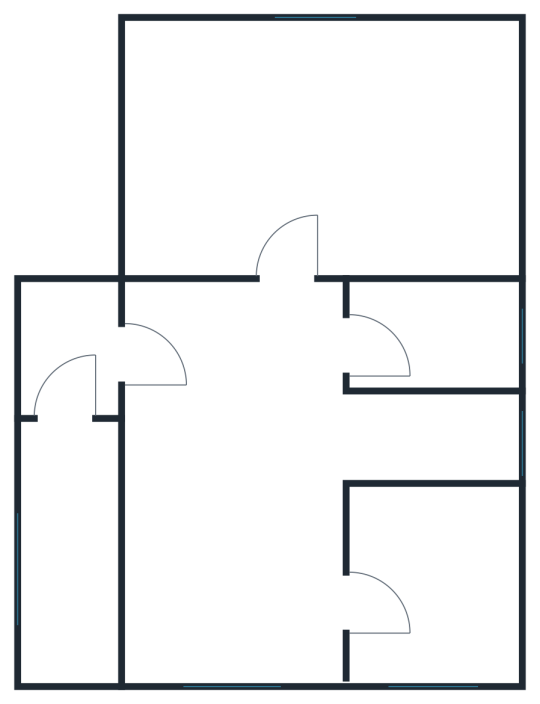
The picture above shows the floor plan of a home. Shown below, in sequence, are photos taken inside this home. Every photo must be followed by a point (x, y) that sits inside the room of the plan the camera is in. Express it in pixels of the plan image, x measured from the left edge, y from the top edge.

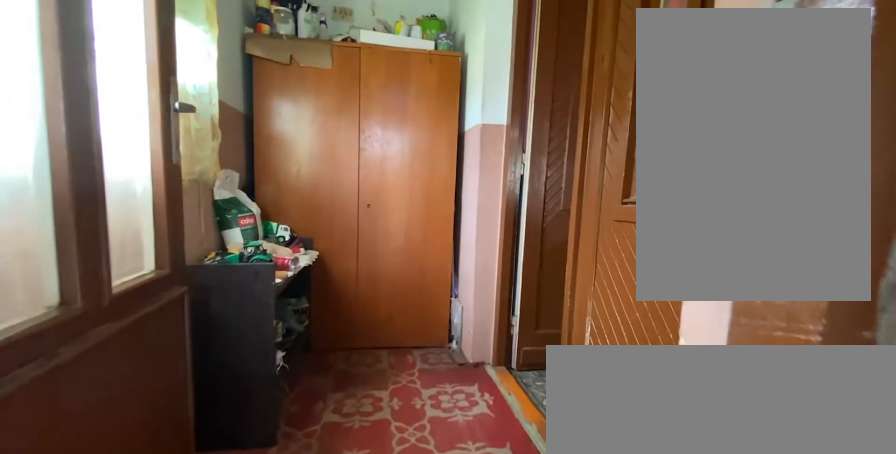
(74, 353)
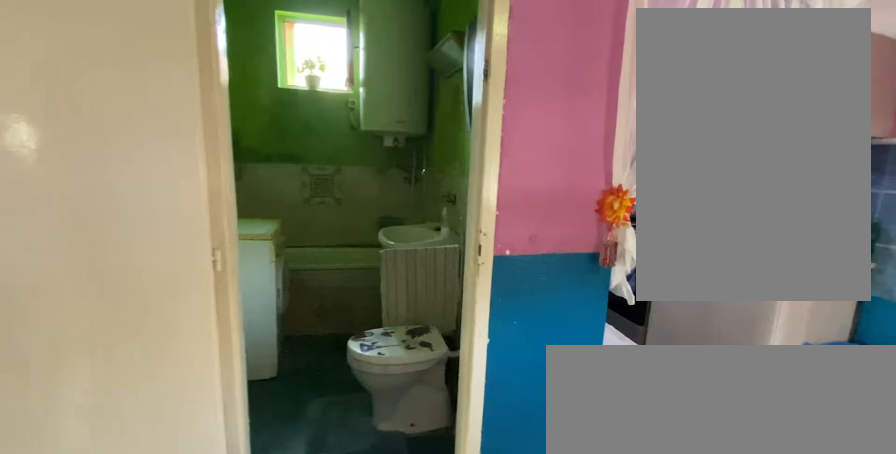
(240, 503)
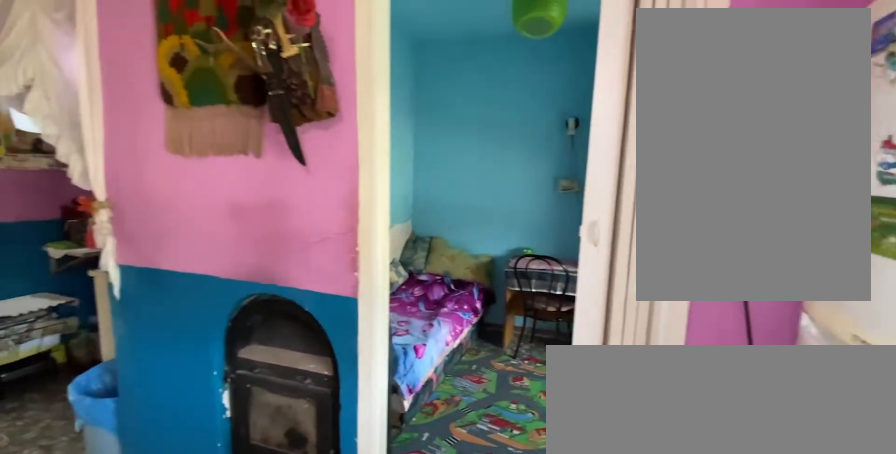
(240, 503)
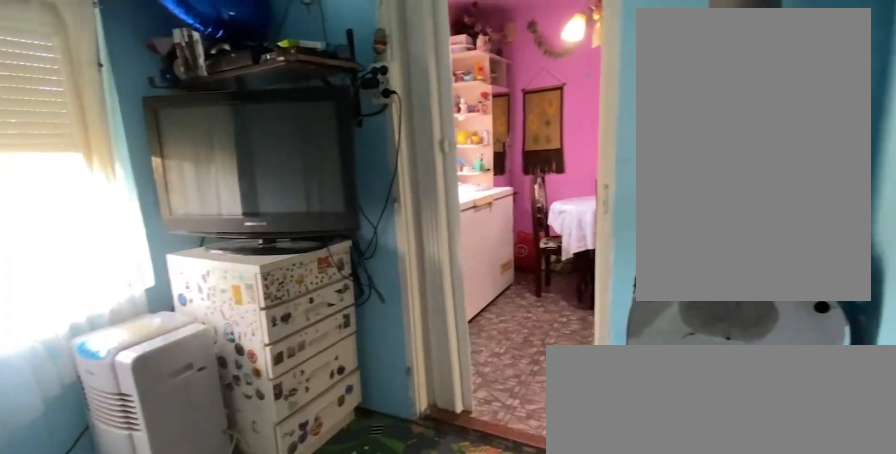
(431, 590)
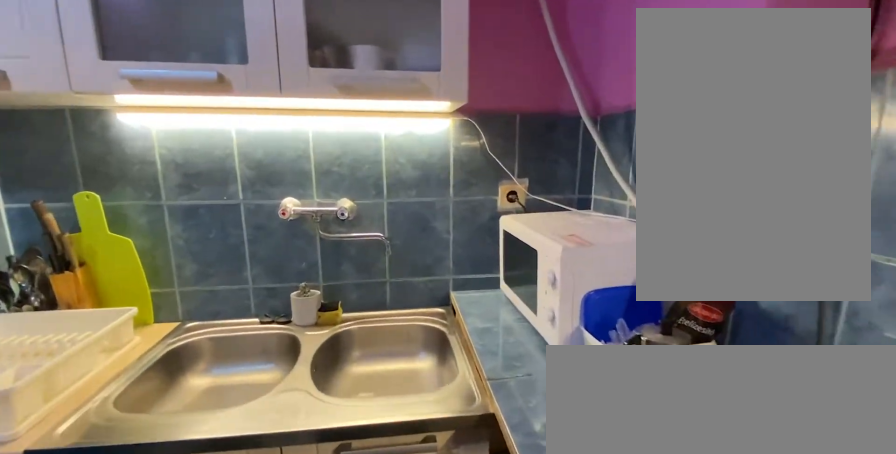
(431, 439)
